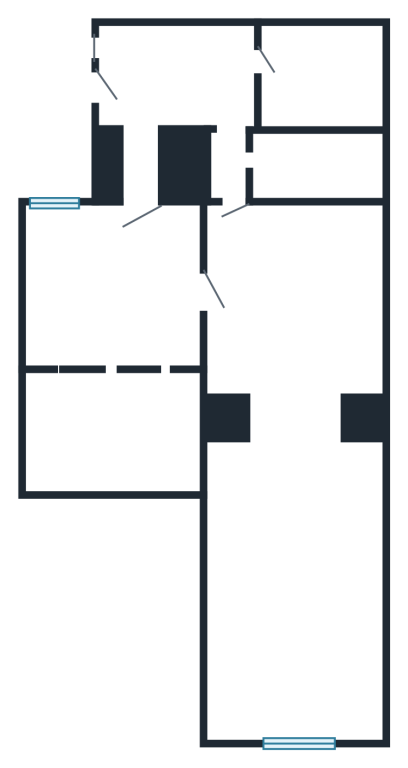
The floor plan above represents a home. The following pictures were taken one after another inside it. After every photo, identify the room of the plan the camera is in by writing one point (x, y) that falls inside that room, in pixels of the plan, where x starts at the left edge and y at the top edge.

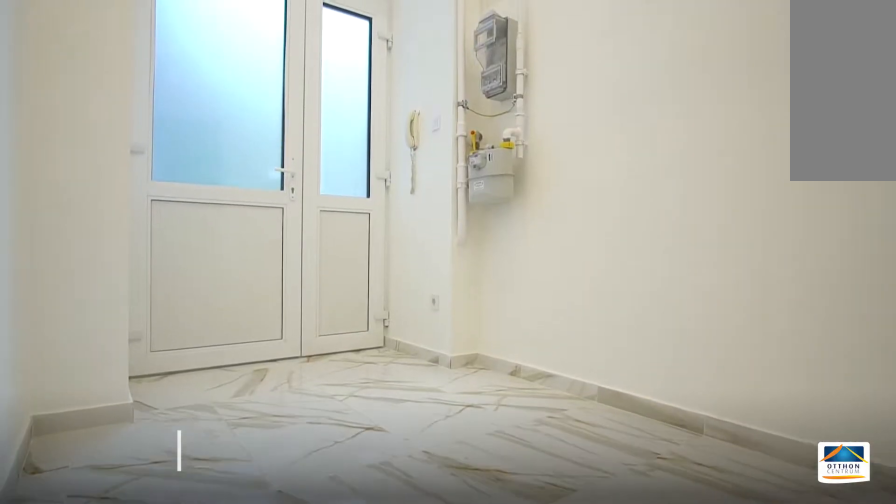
(187, 82)
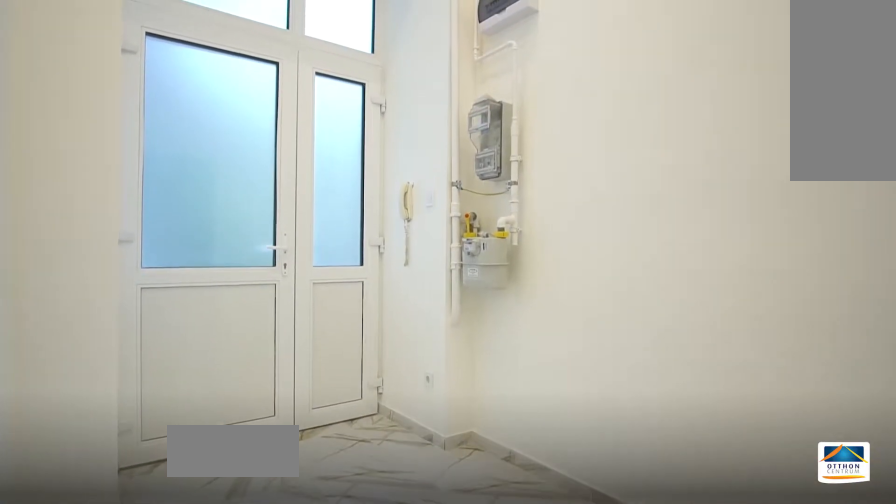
(187, 82)
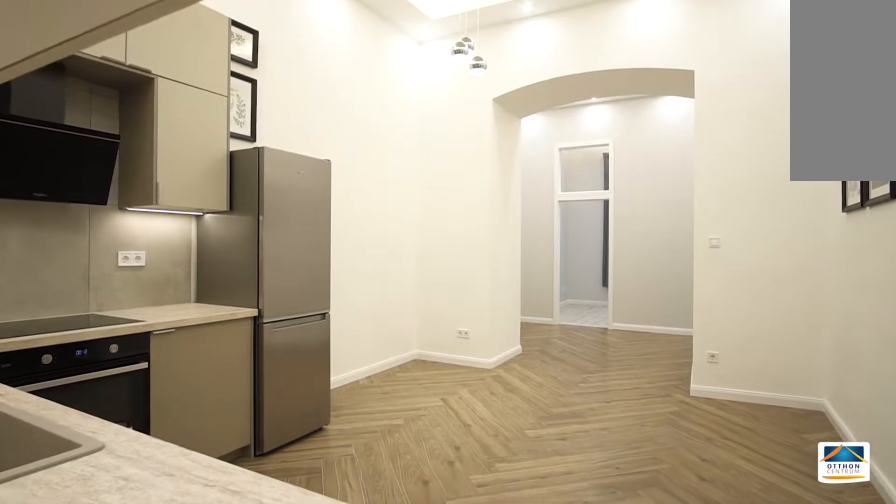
(297, 310)
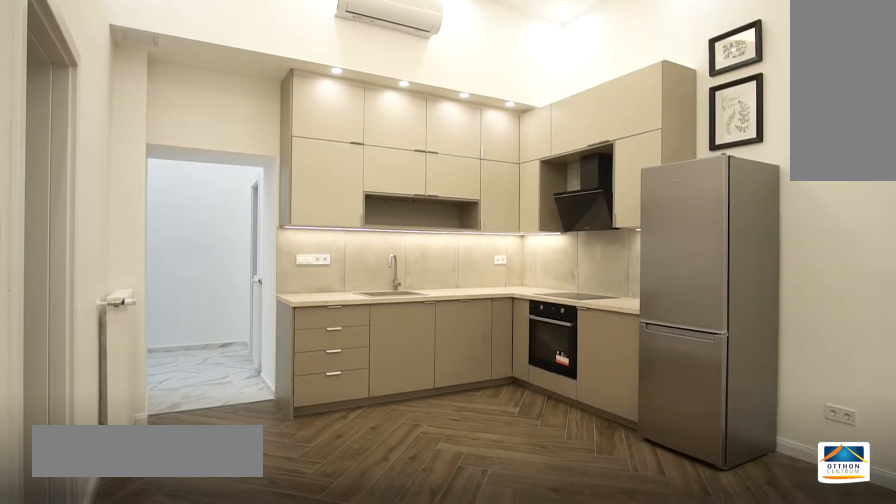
(298, 311)
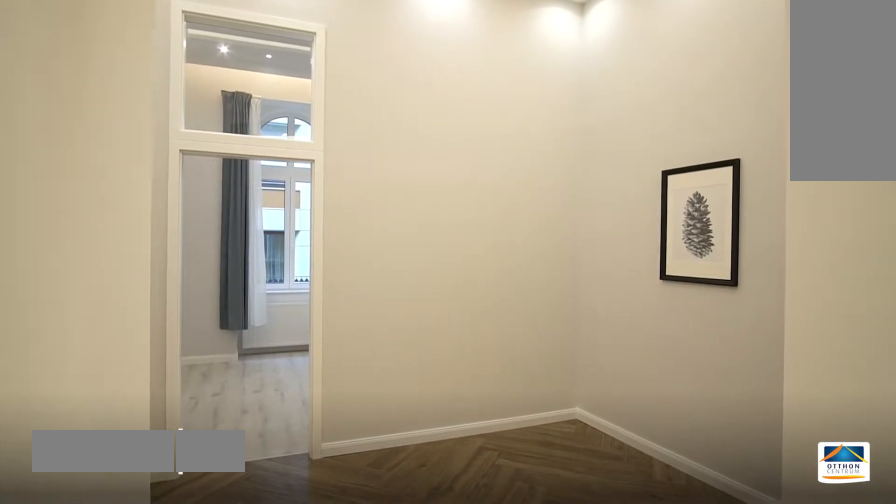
(297, 468)
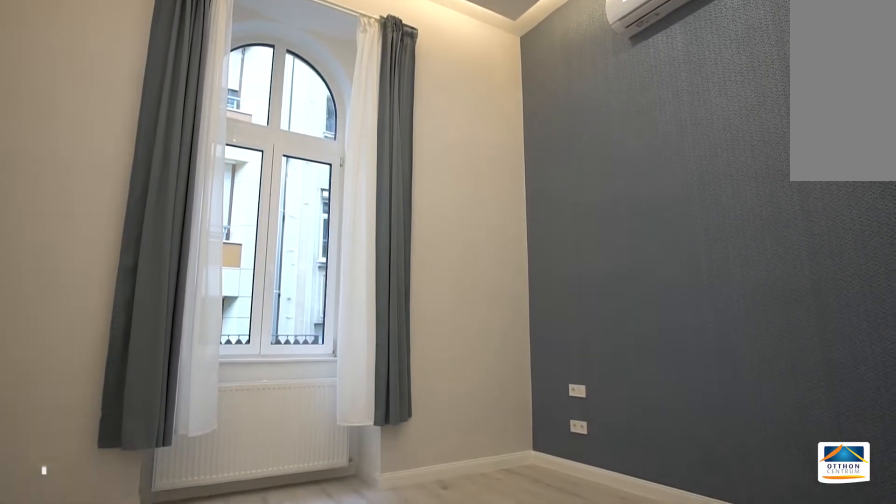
(298, 654)
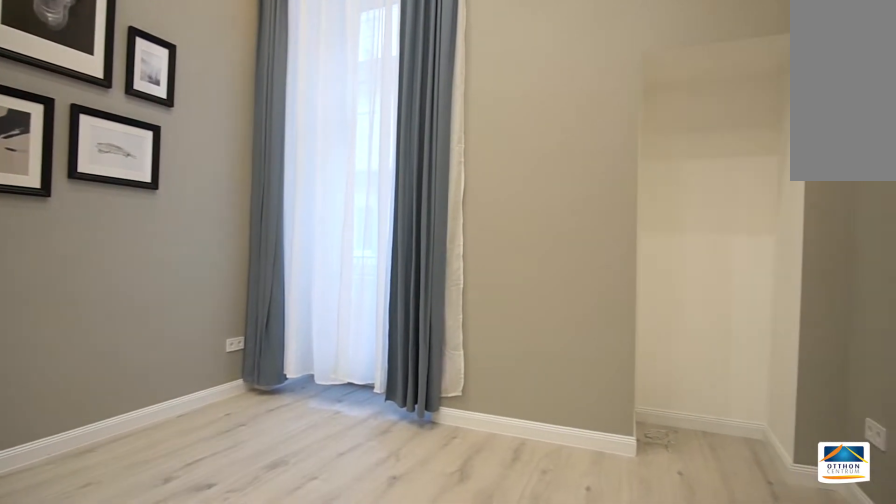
(120, 314)
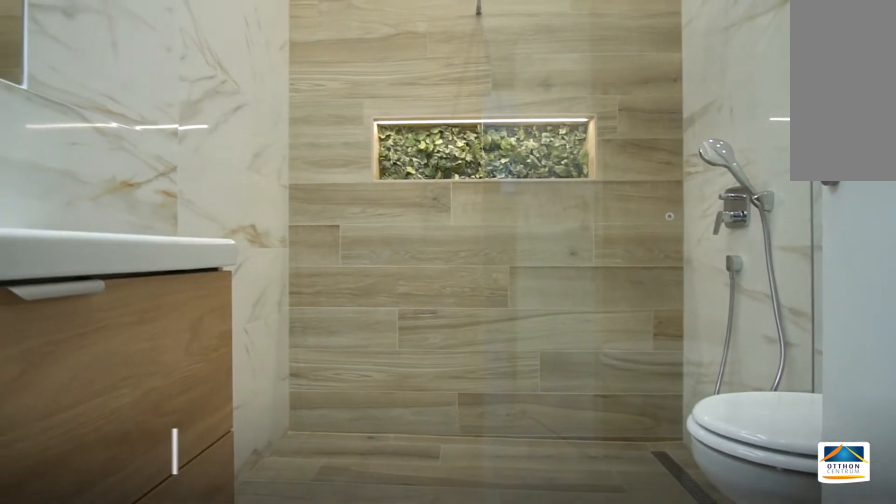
(322, 80)
